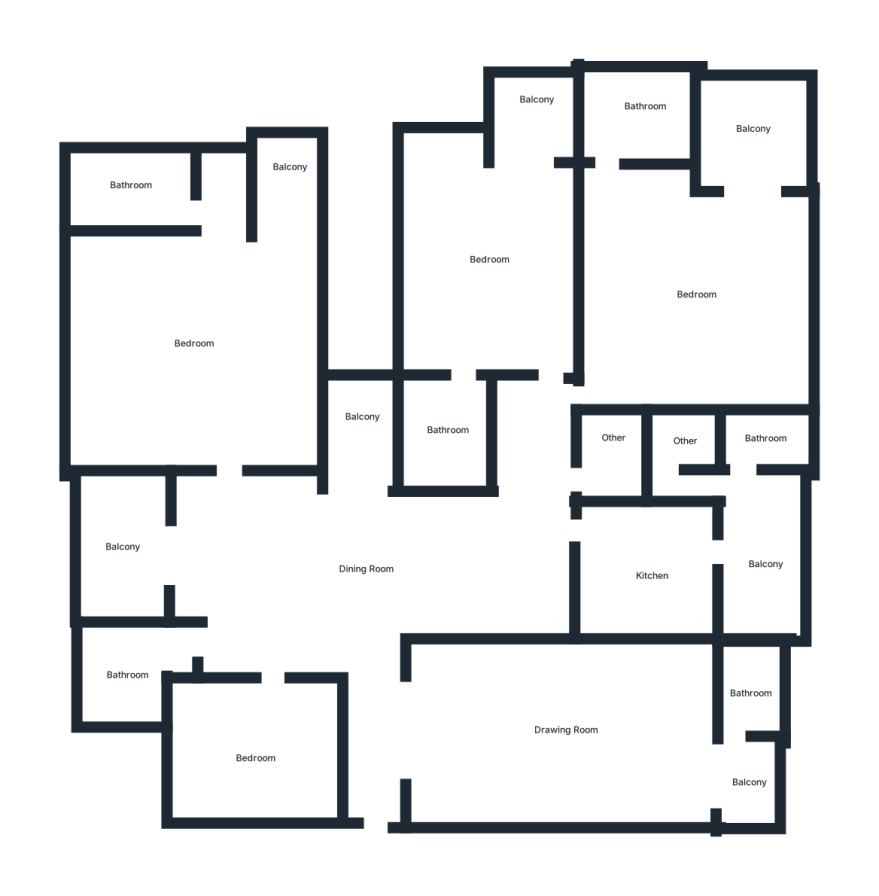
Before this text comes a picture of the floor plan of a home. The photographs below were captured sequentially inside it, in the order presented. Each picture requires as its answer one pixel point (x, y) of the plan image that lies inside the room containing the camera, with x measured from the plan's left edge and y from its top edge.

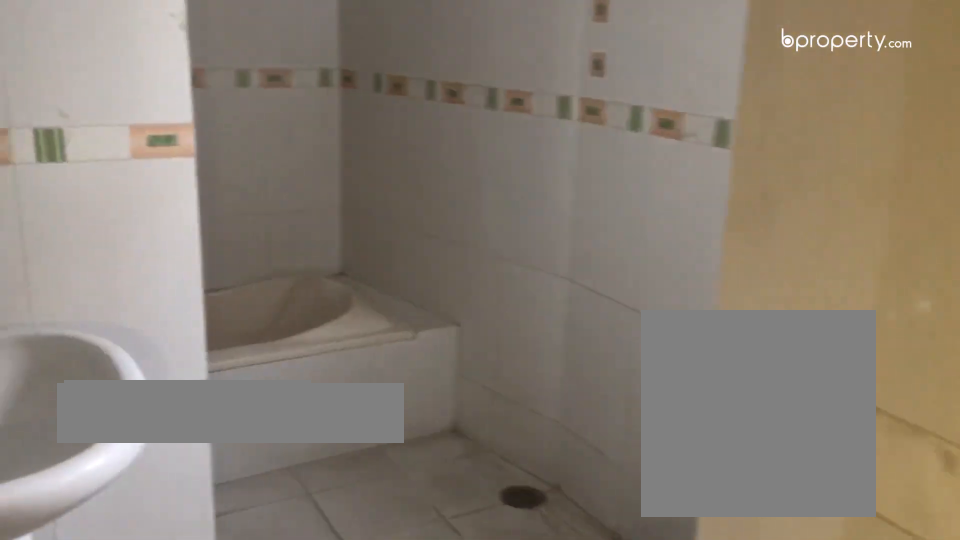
(135, 188)
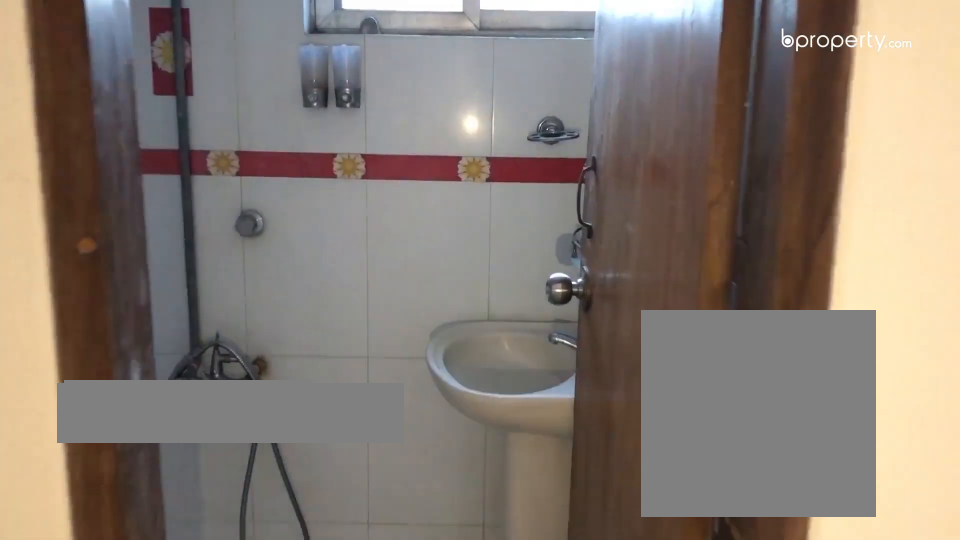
(128, 675)
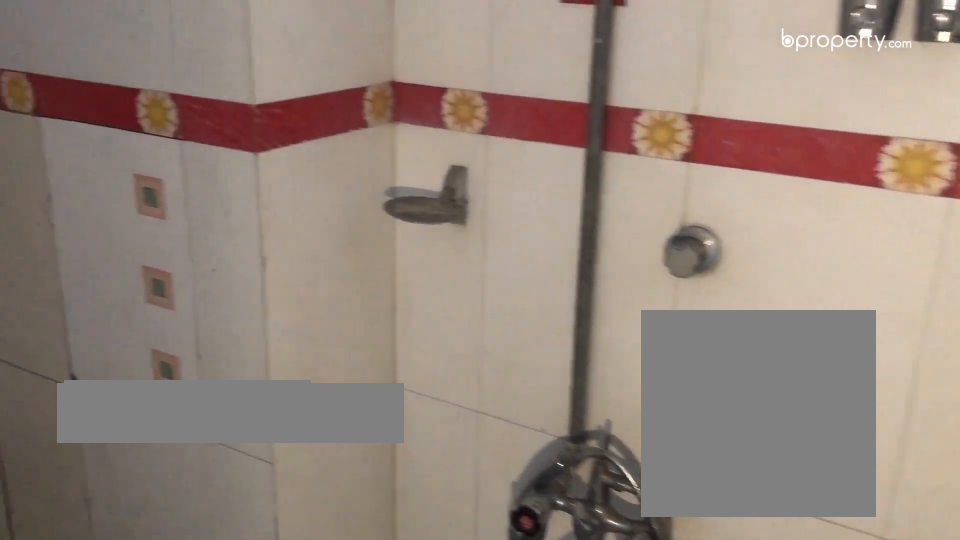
(128, 675)
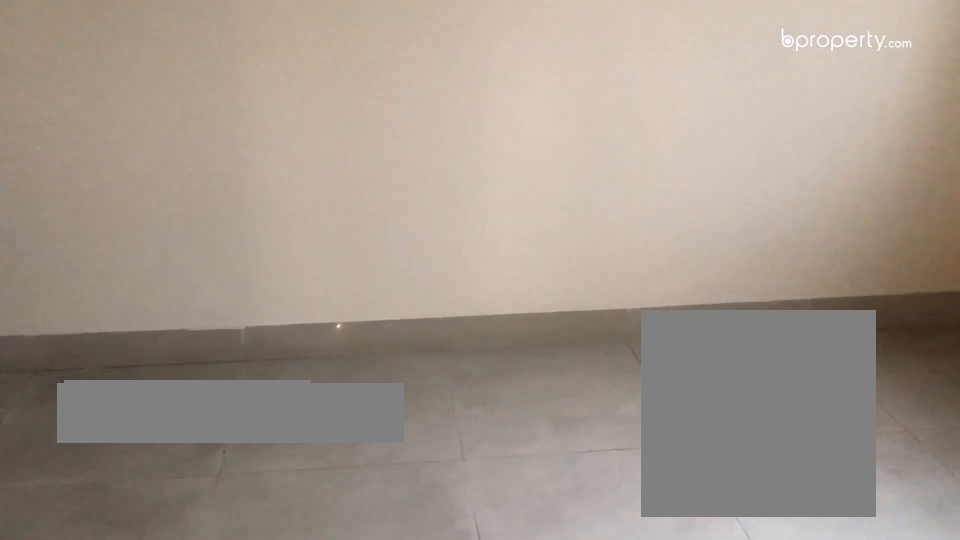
(258, 760)
